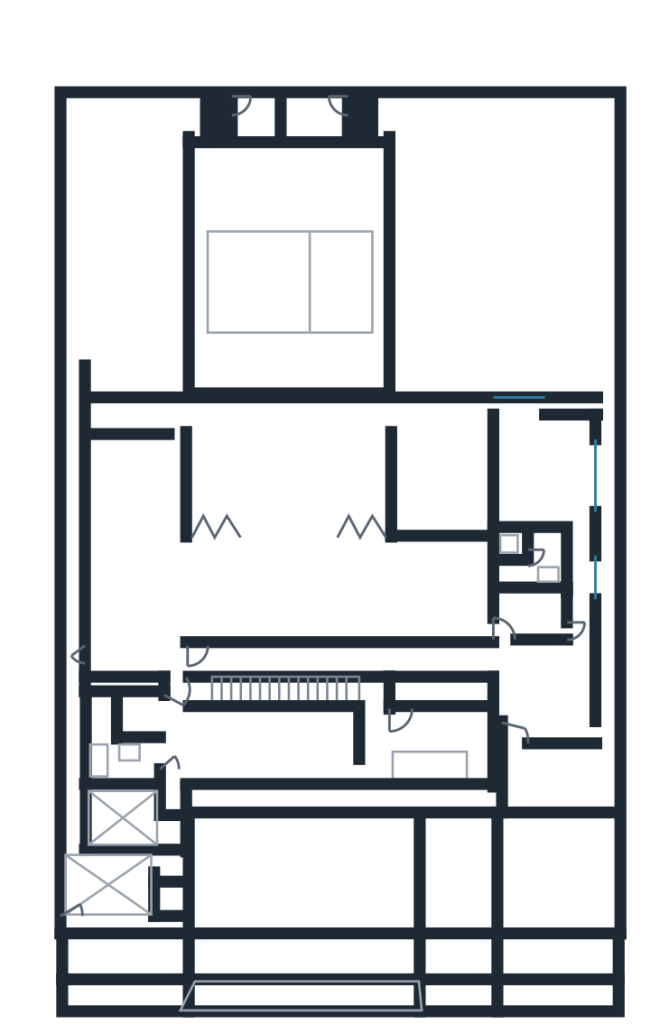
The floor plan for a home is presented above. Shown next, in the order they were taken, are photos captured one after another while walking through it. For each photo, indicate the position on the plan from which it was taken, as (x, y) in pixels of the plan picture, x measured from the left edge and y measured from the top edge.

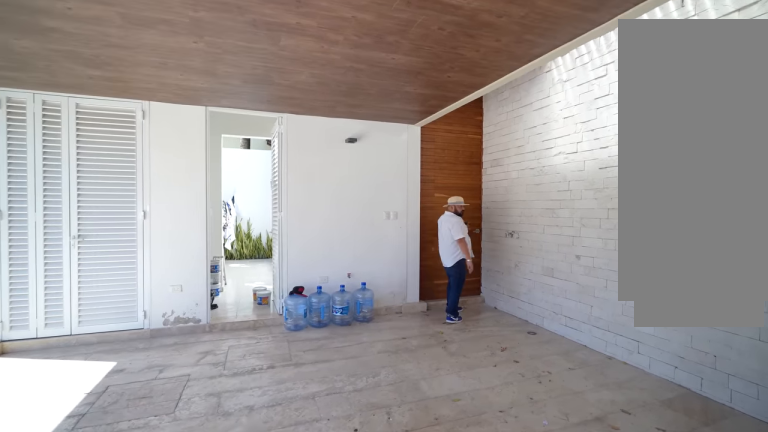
(278, 860)
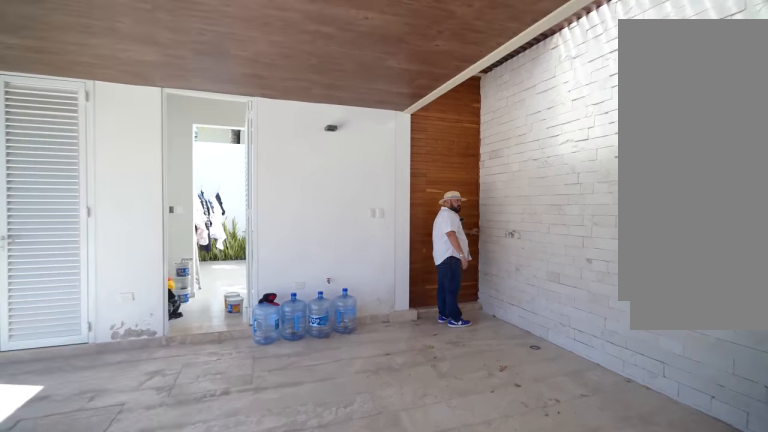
(278, 863)
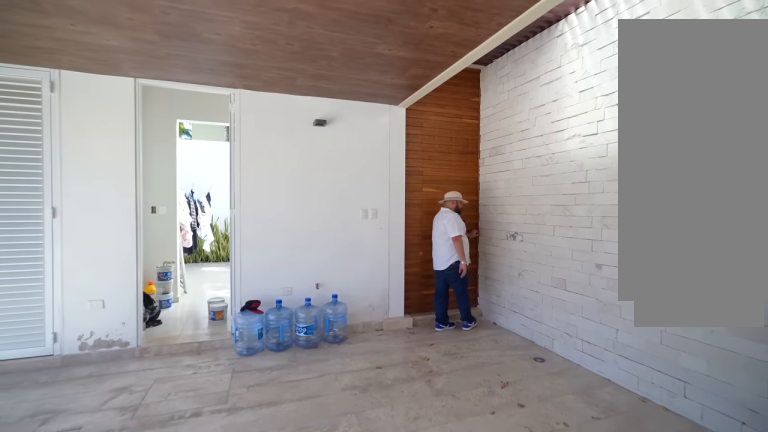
(277, 863)
